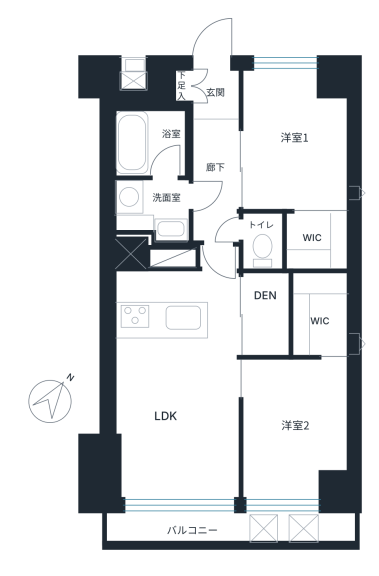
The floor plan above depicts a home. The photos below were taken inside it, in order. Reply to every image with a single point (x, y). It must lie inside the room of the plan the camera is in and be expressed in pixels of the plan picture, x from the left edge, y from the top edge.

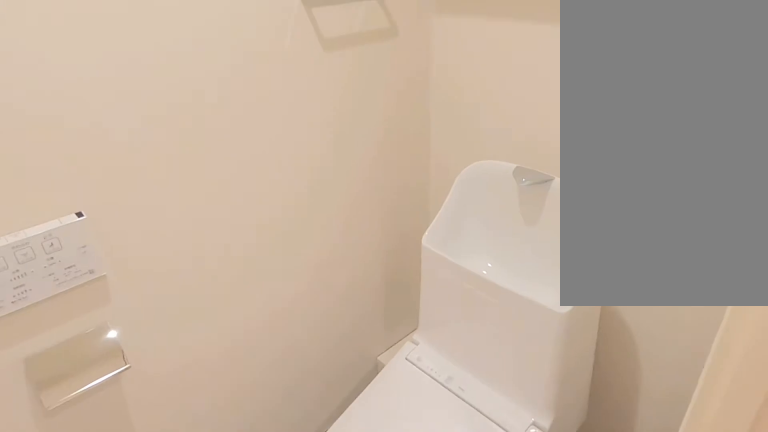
(266, 242)
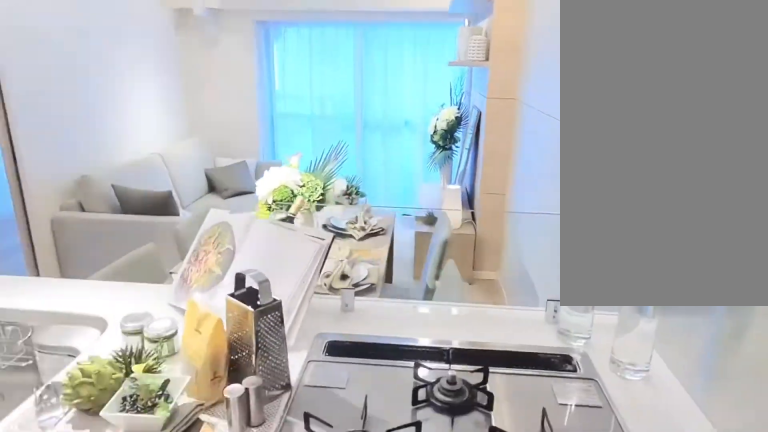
(163, 292)
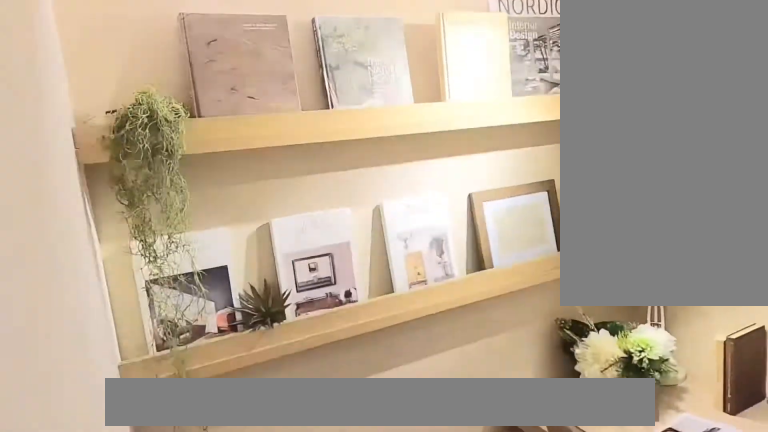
(262, 306)
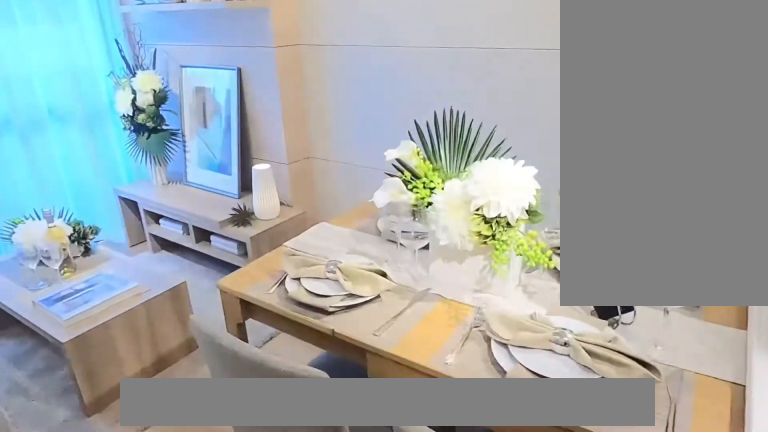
(170, 426)
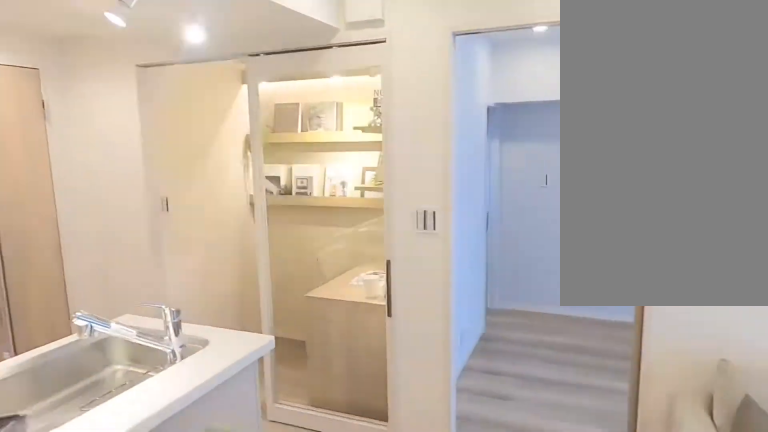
(170, 425)
